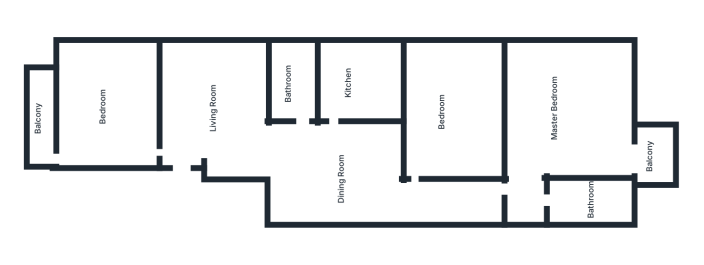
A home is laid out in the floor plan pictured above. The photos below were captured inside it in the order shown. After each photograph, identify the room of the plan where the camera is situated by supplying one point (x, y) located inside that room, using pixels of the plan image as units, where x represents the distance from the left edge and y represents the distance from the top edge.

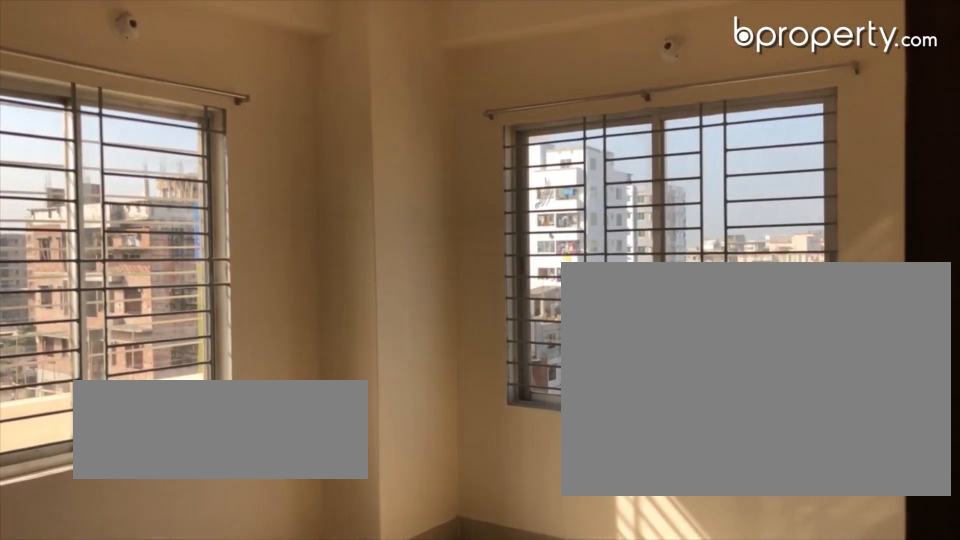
(113, 104)
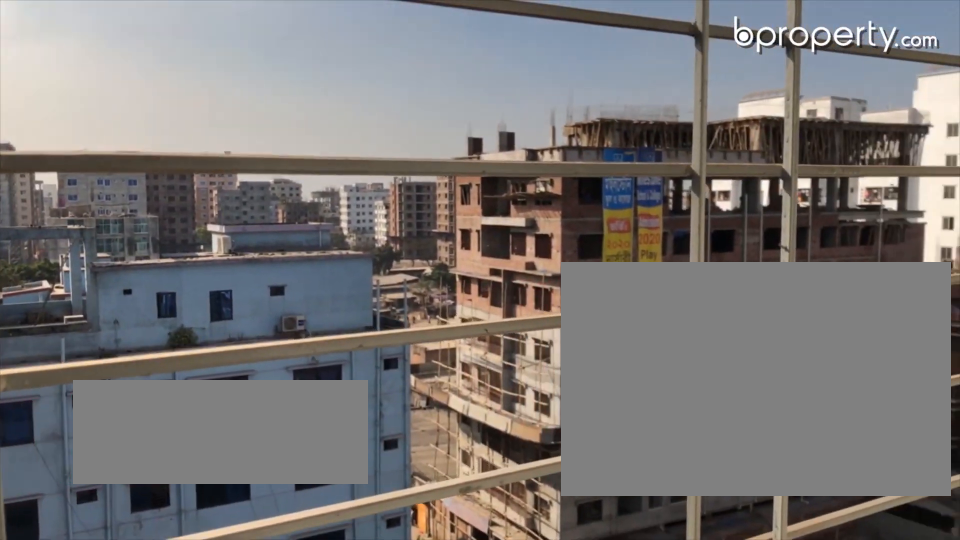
(50, 151)
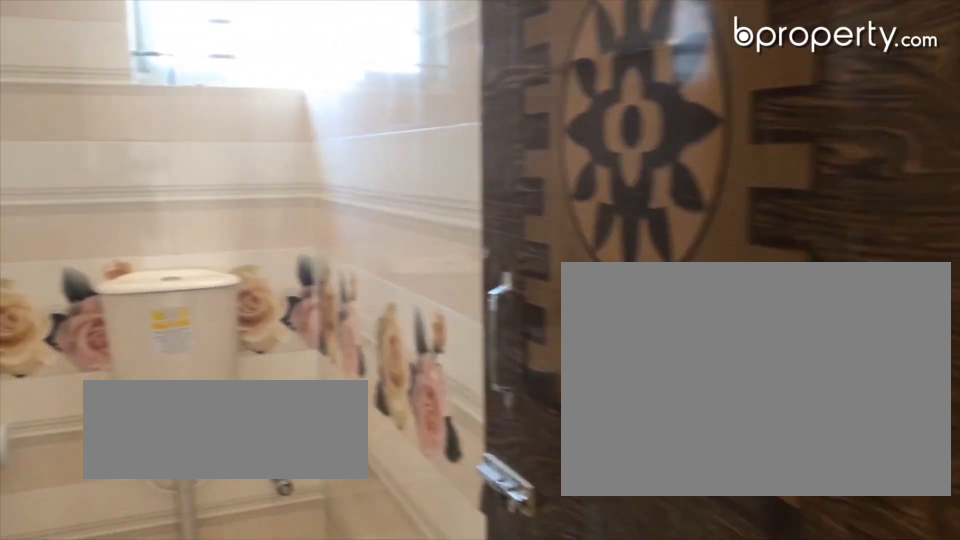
(291, 74)
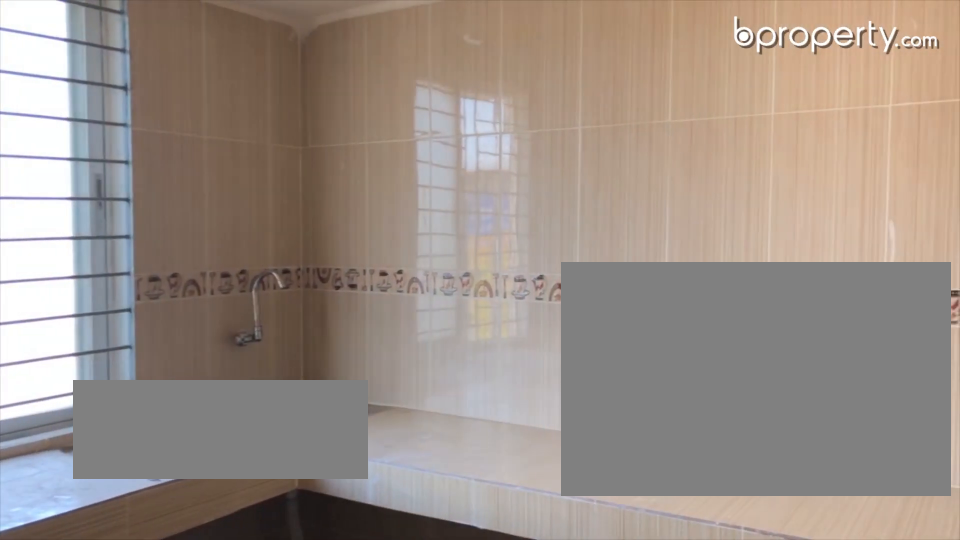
(348, 84)
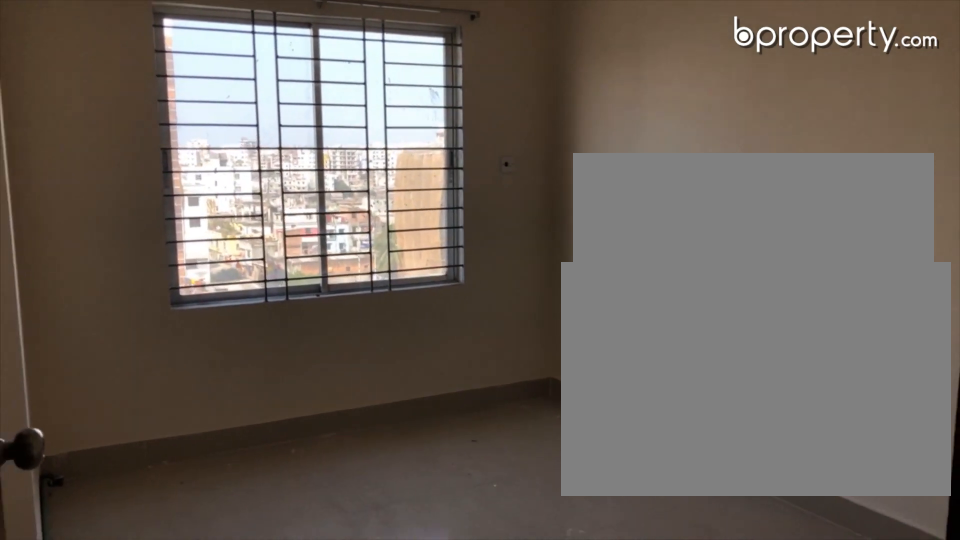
(459, 105)
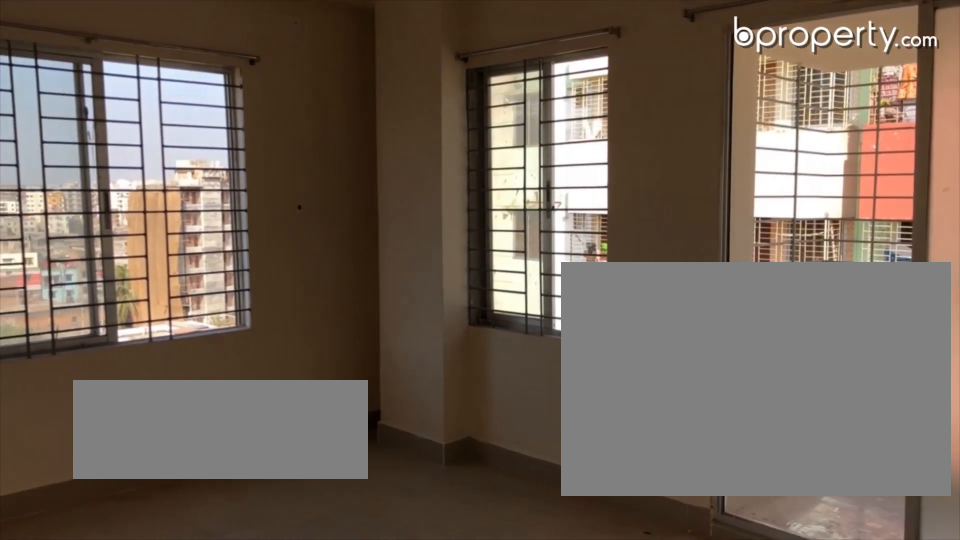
(577, 117)
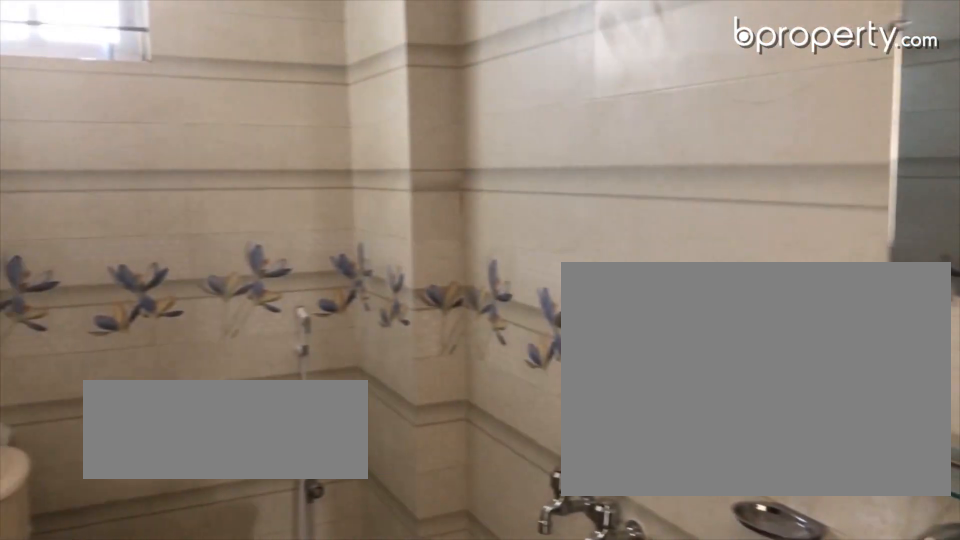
(577, 201)
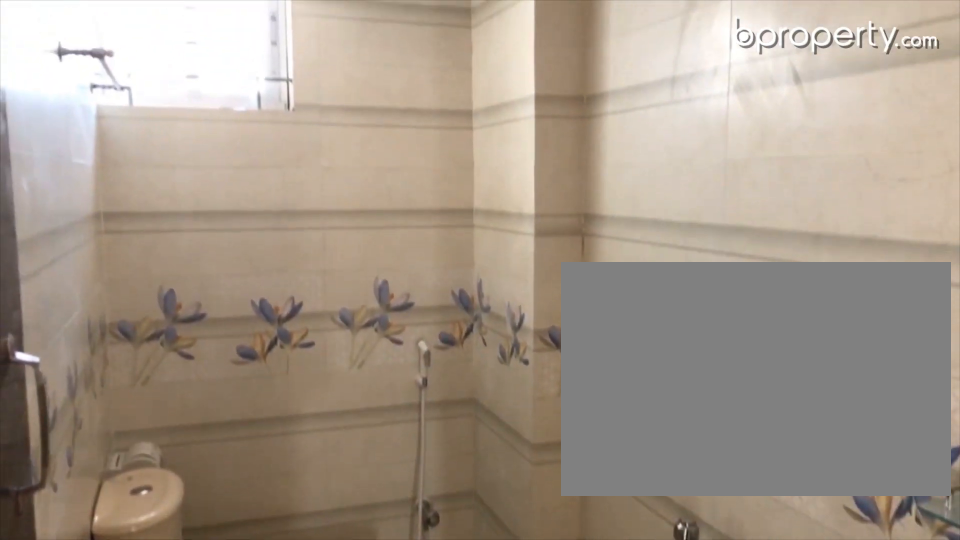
(577, 201)
